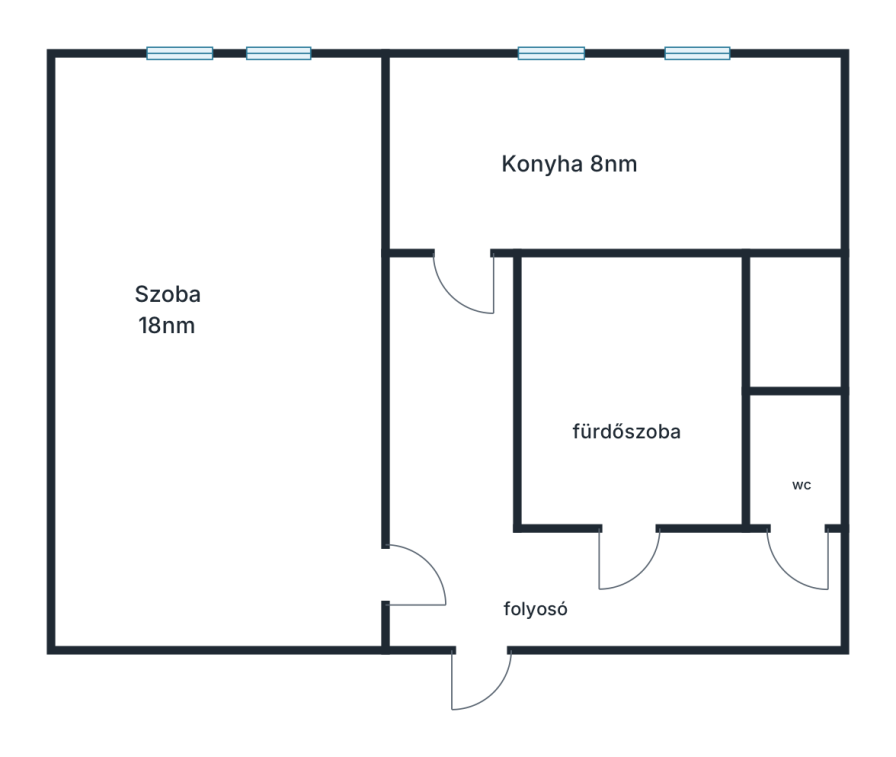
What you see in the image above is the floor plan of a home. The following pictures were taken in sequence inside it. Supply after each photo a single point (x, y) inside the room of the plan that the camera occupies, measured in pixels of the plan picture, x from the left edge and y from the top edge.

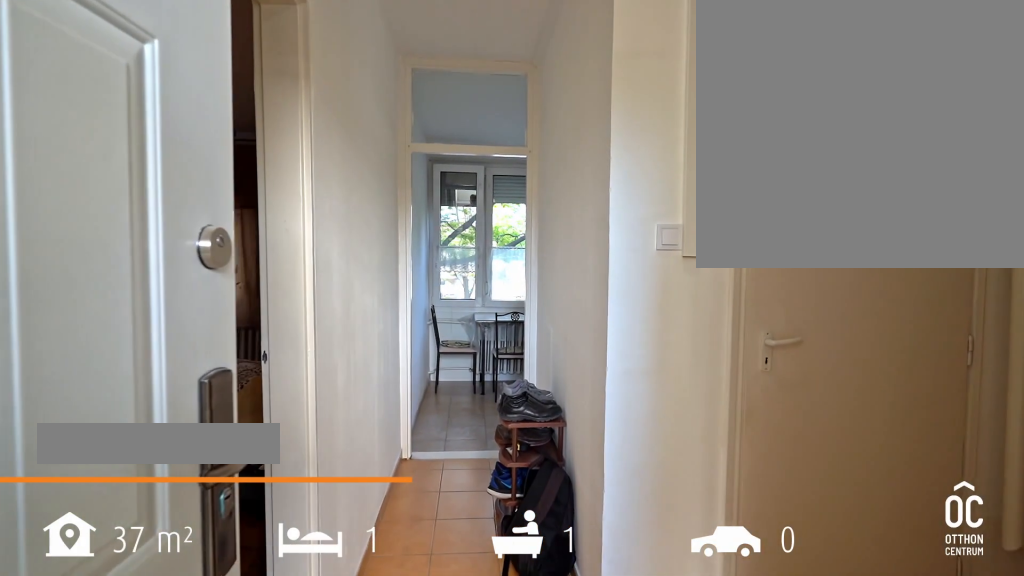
(473, 570)
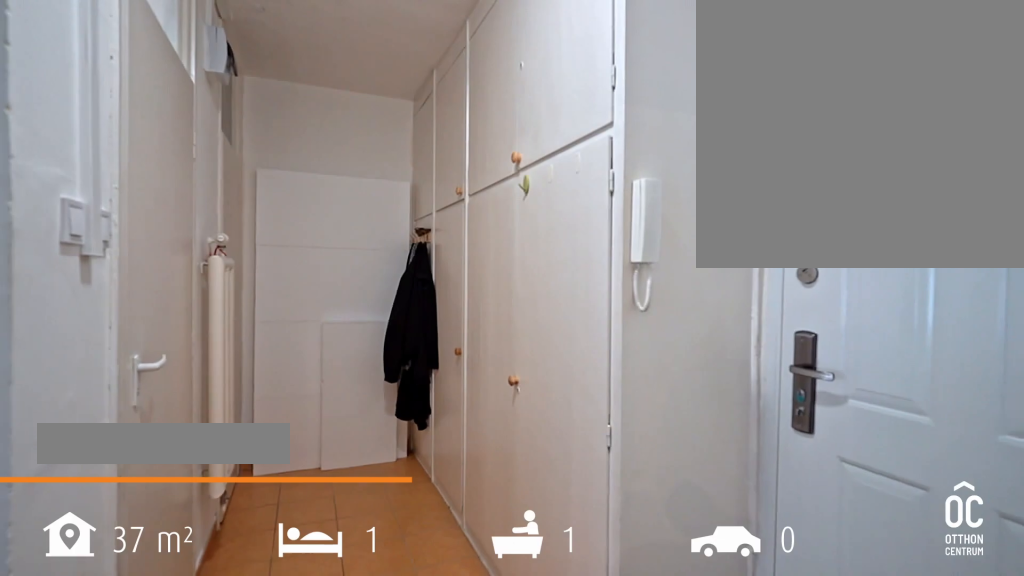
(473, 570)
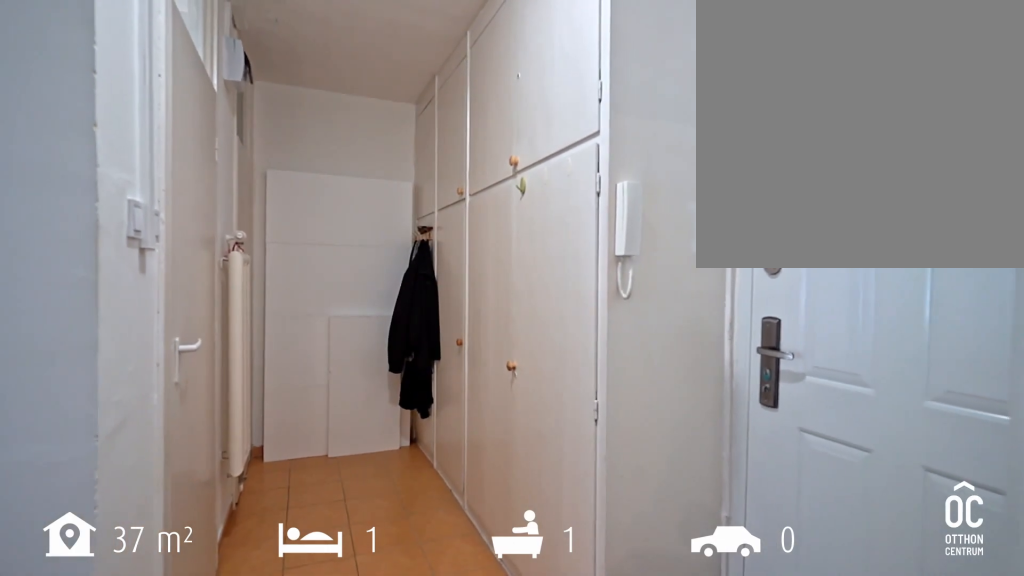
(473, 570)
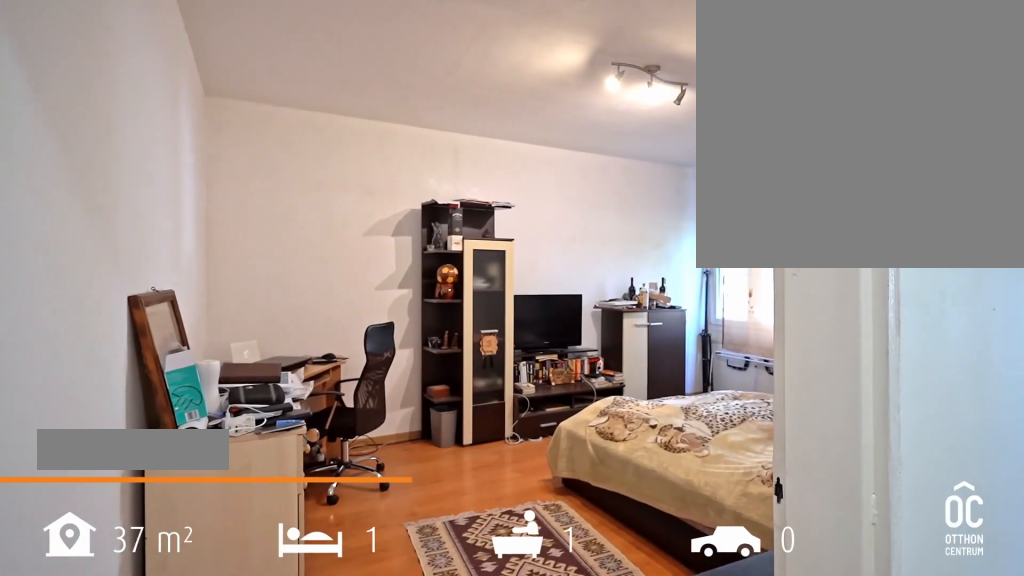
(214, 382)
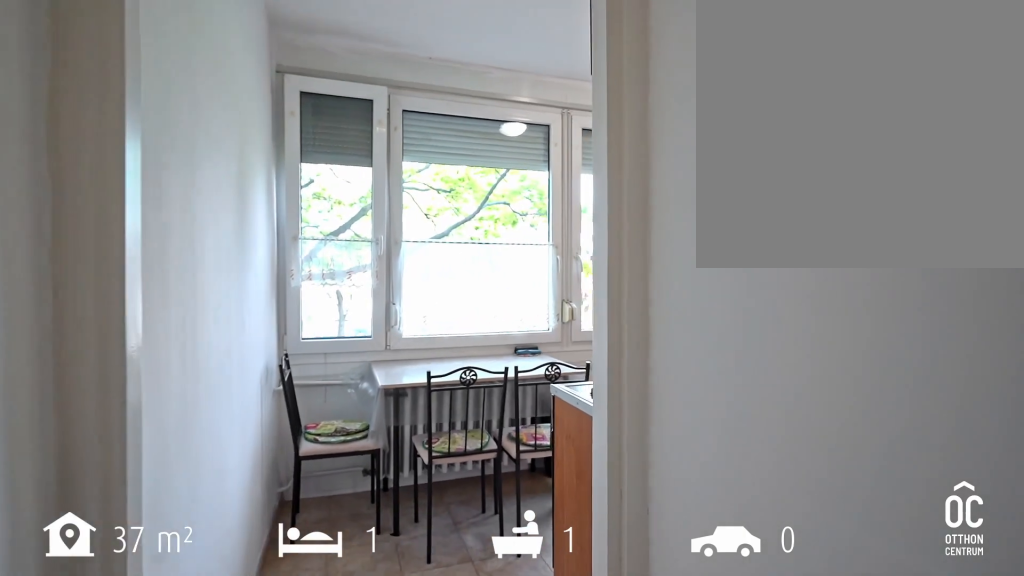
(452, 397)
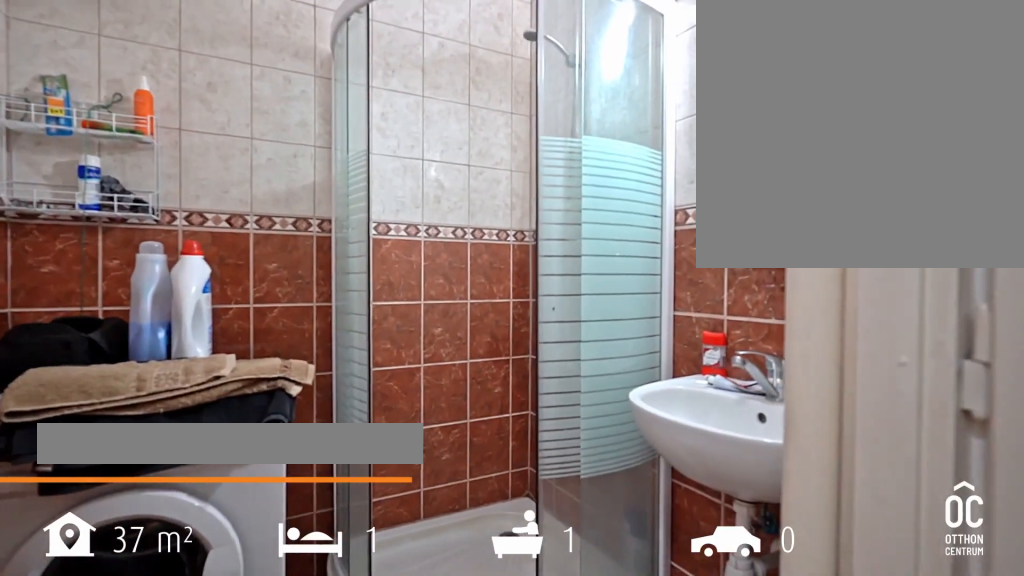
(627, 386)
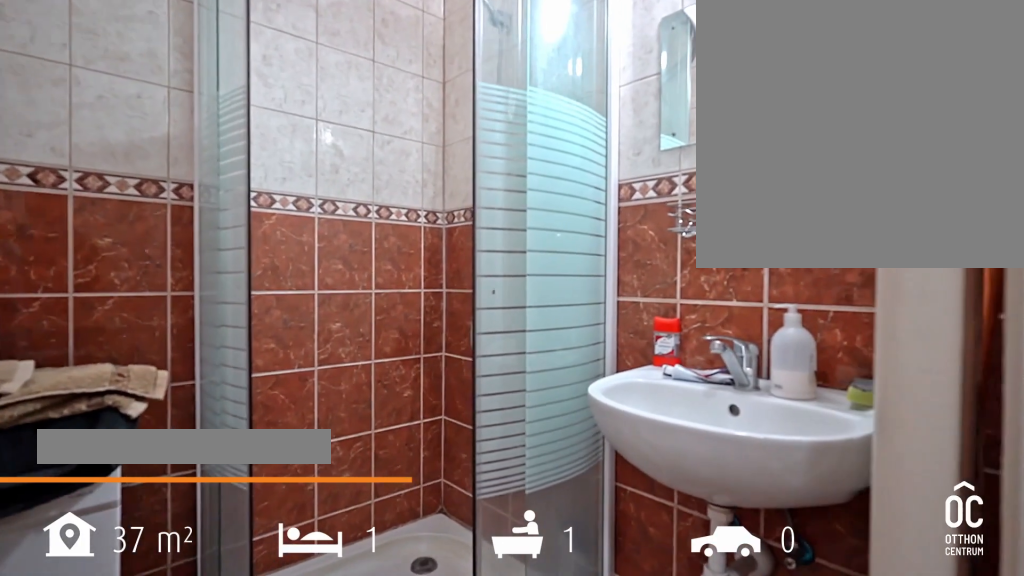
(627, 386)
